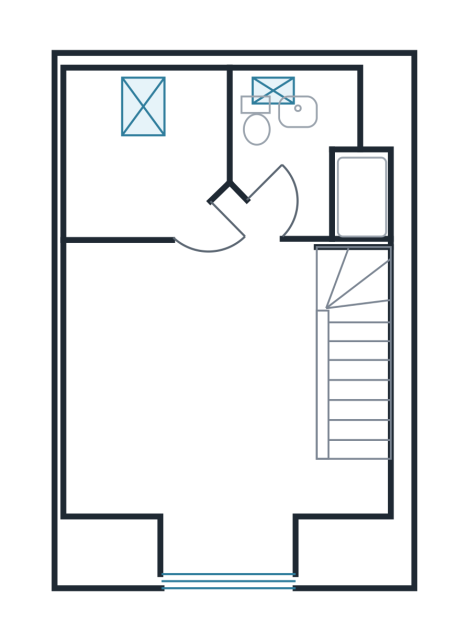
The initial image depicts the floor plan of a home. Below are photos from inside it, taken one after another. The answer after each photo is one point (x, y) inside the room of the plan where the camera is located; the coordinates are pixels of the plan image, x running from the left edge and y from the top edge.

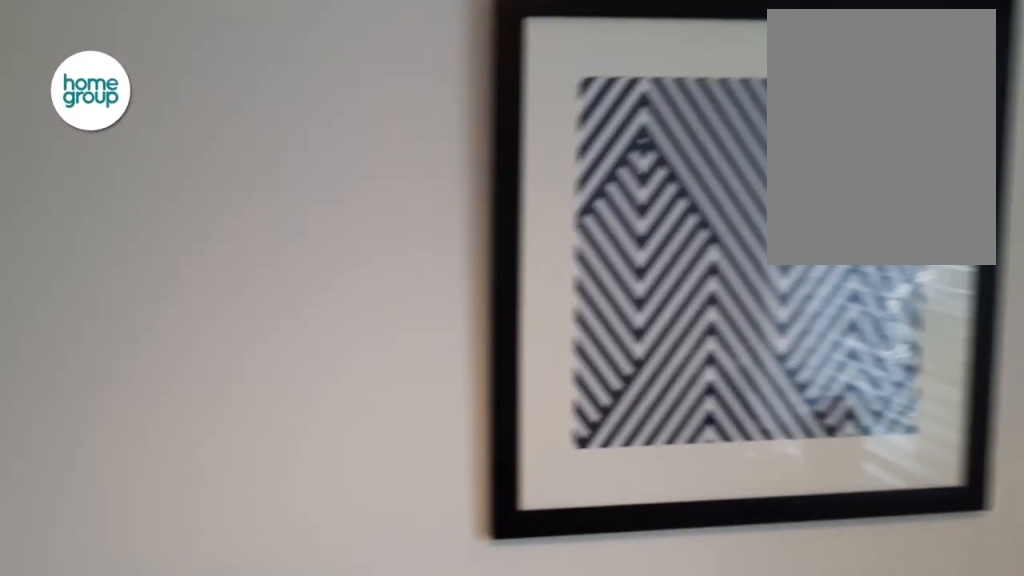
(356, 383)
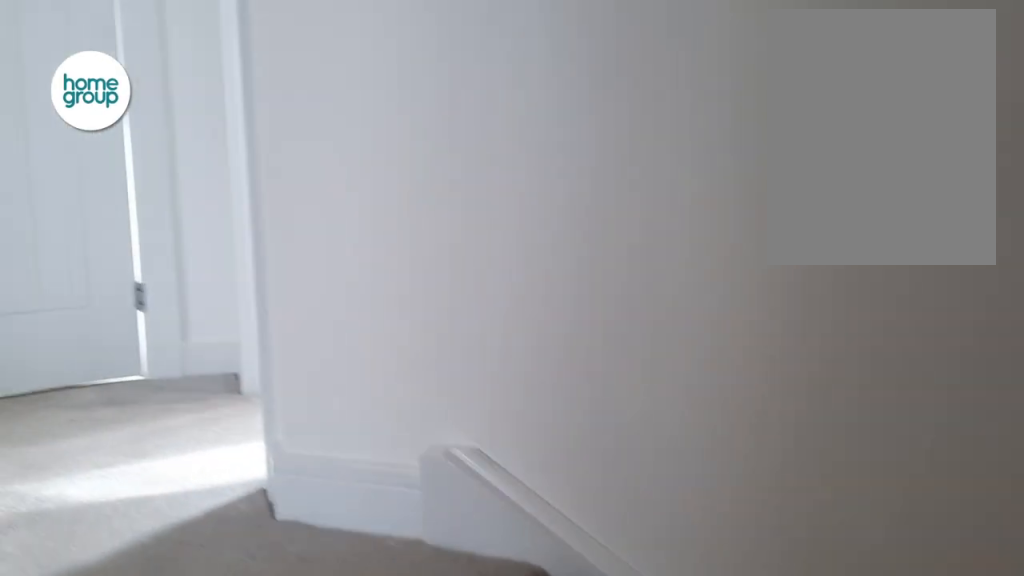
(356, 383)
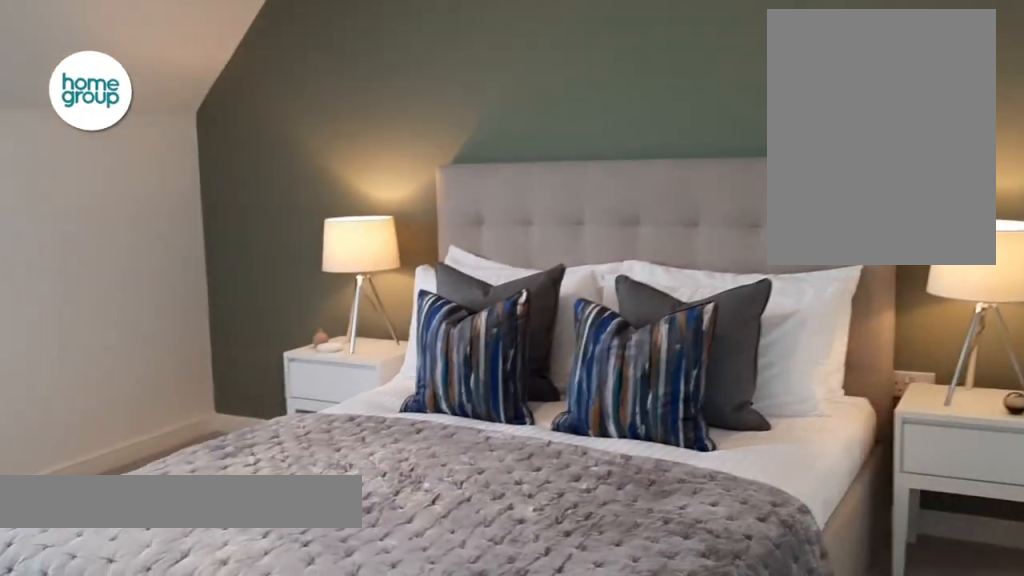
(195, 394)
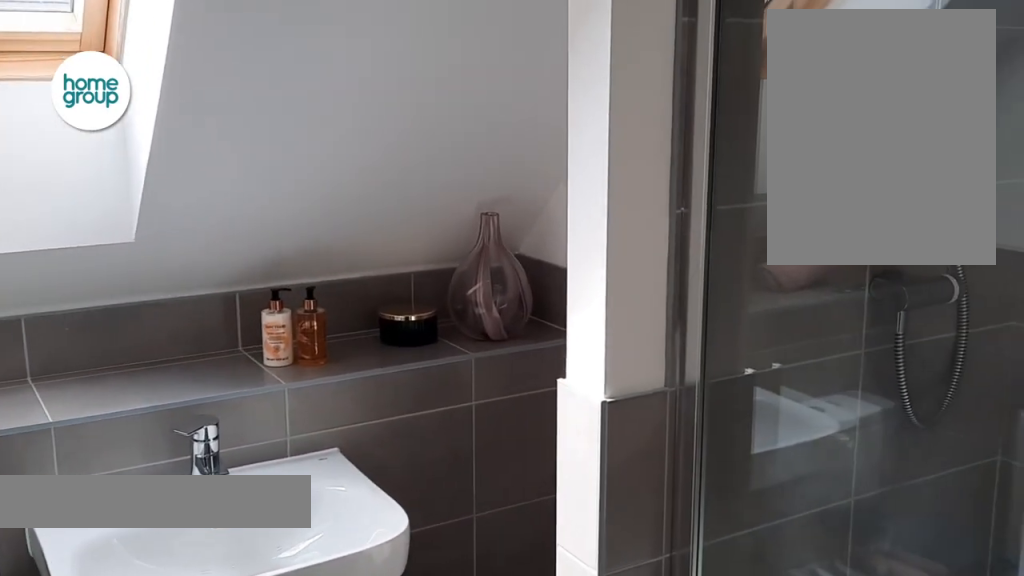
(308, 154)
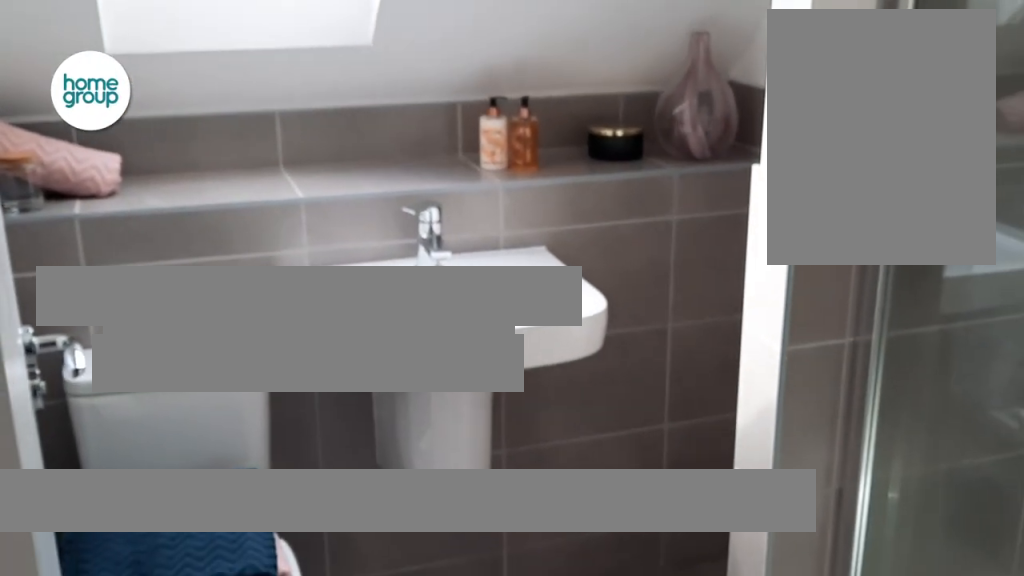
(308, 154)
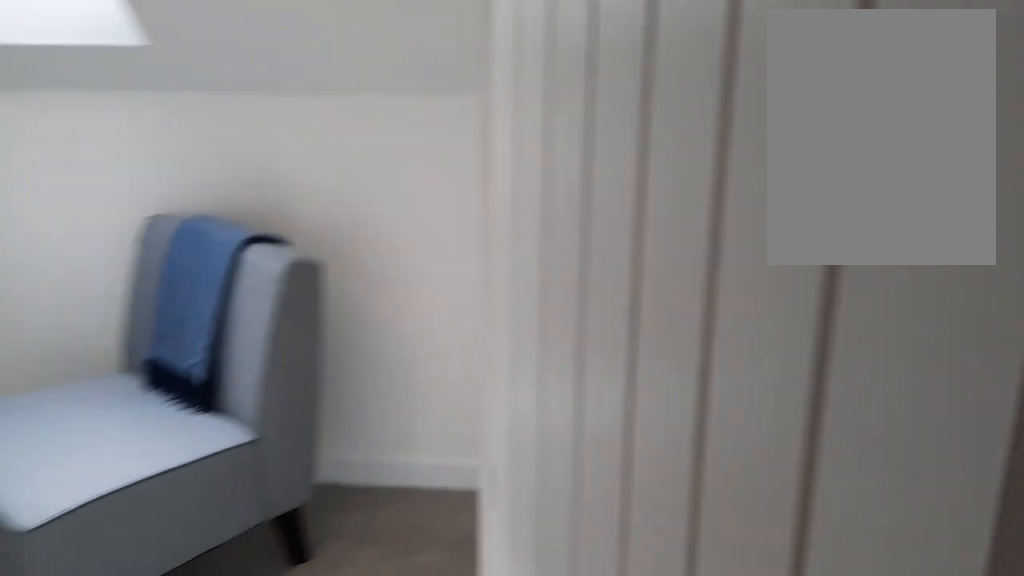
(140, 149)
